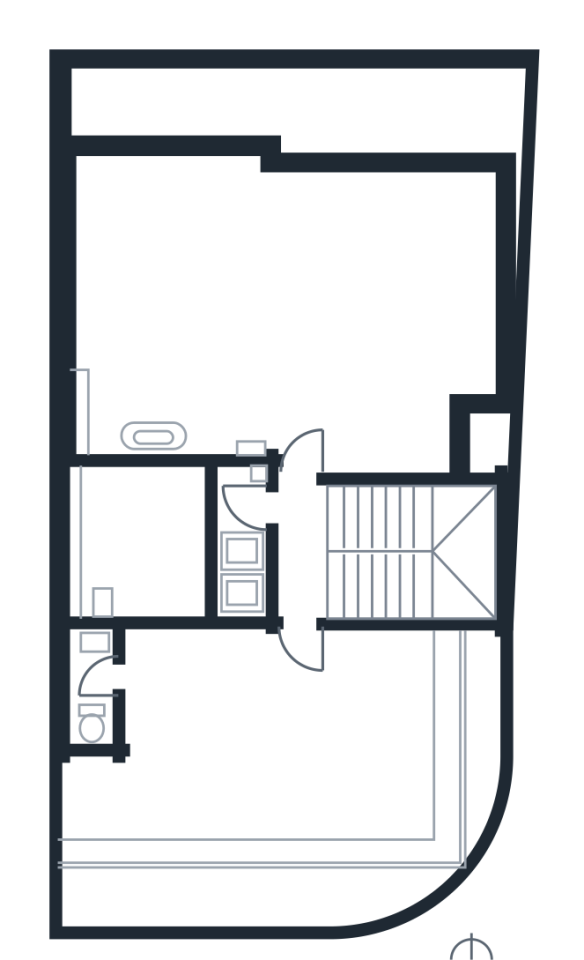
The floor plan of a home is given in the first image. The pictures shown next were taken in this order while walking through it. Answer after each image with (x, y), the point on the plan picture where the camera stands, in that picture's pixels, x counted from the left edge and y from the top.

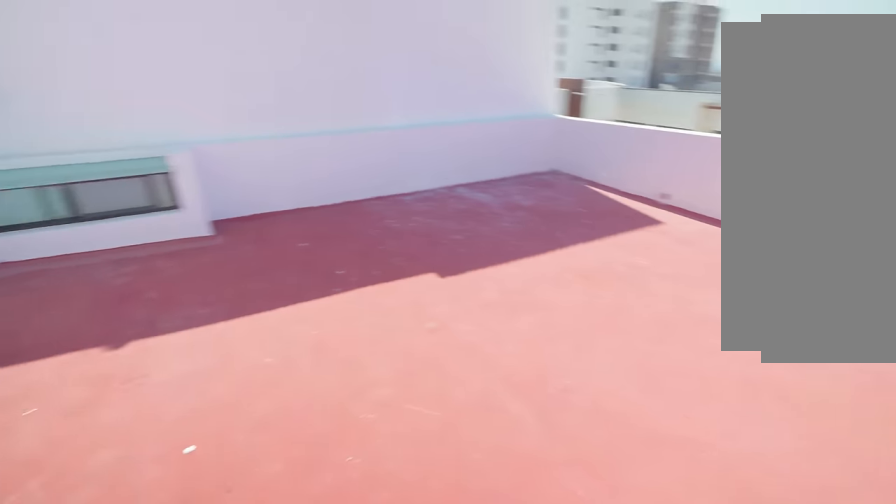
(307, 430)
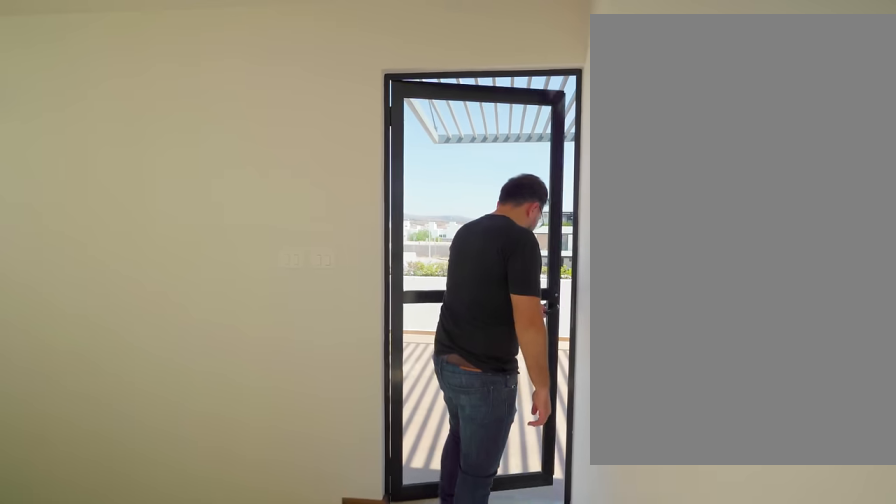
(305, 494)
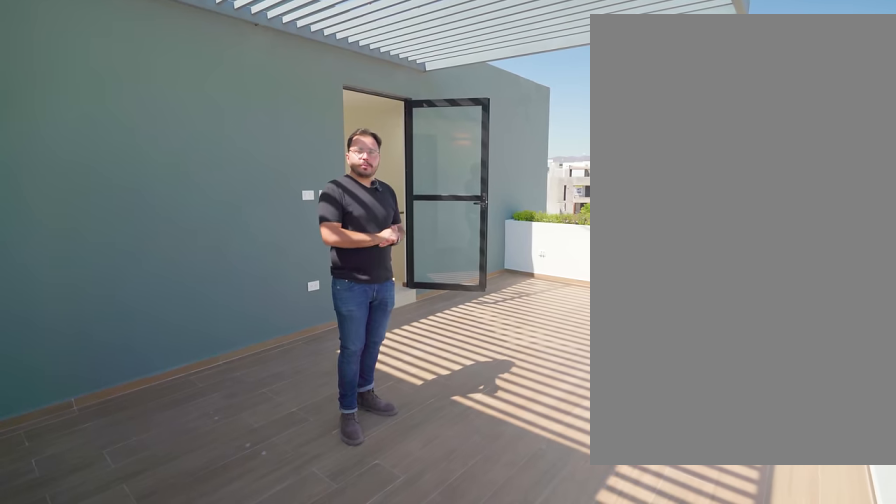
(93, 837)
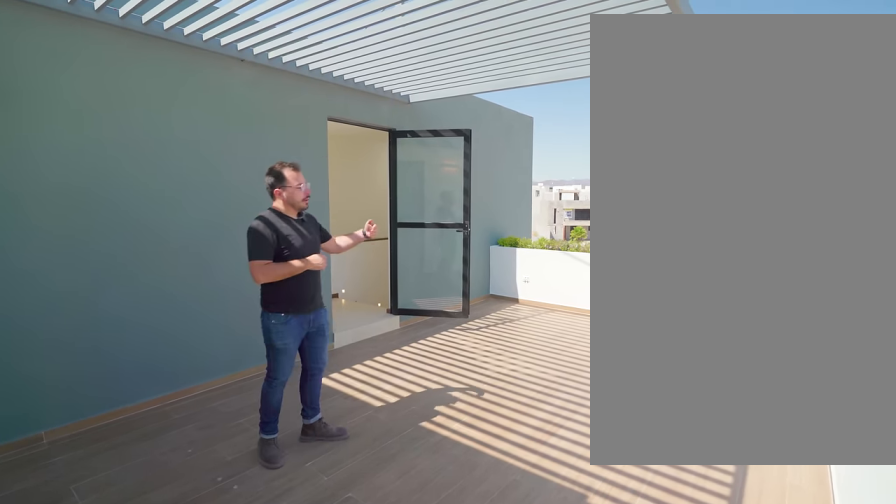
(93, 835)
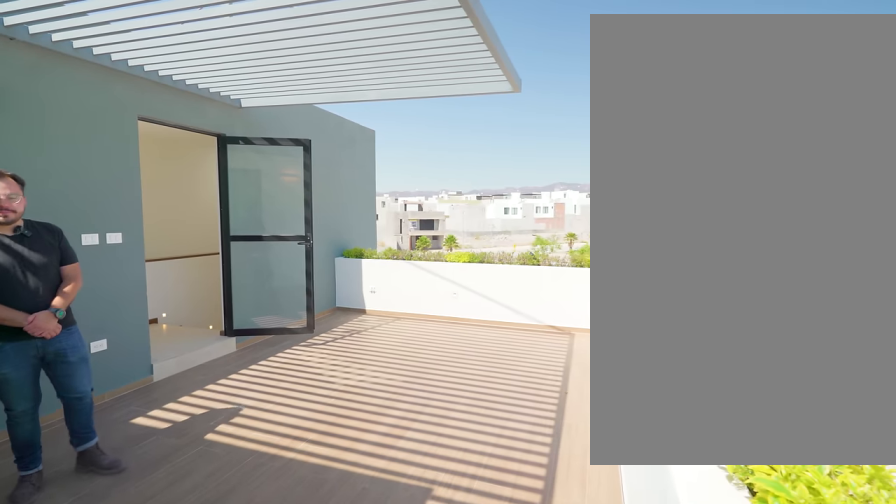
(93, 836)
